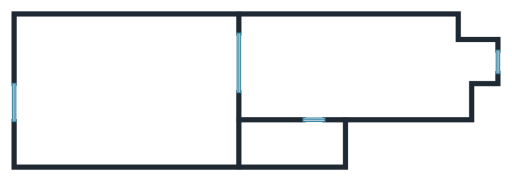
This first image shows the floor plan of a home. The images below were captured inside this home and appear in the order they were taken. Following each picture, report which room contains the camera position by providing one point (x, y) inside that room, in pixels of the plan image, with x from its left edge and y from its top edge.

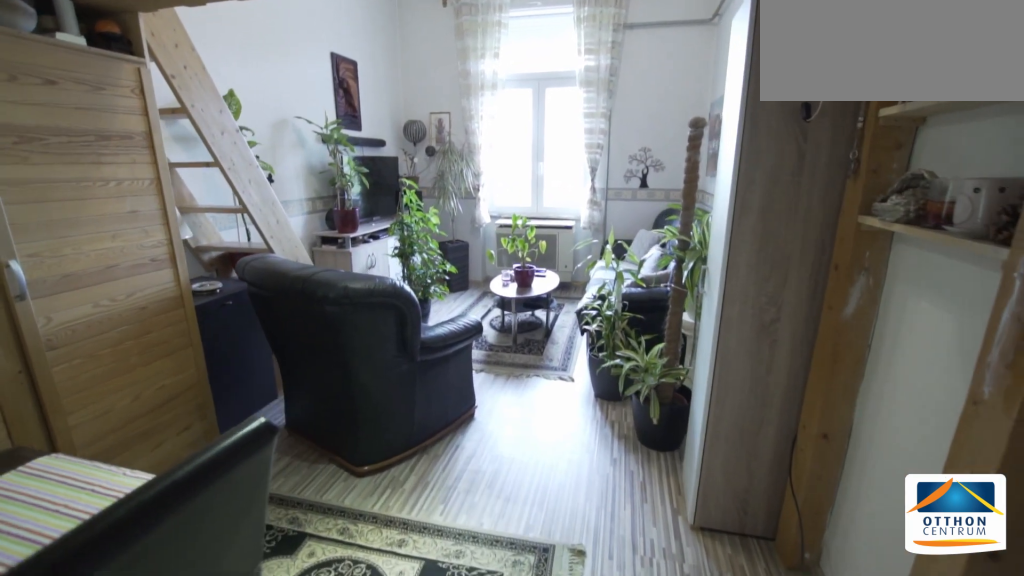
(119, 88)
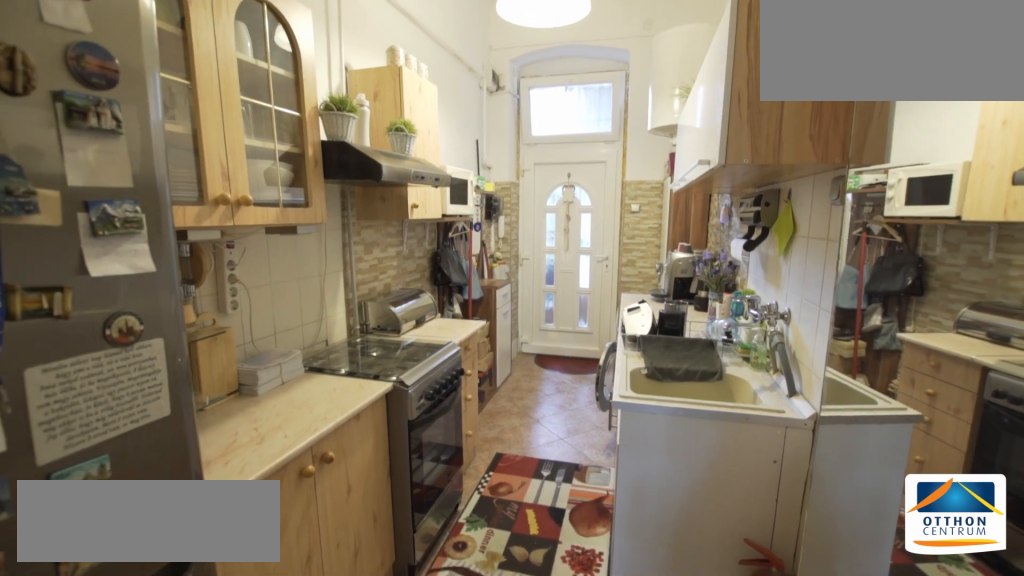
(338, 58)
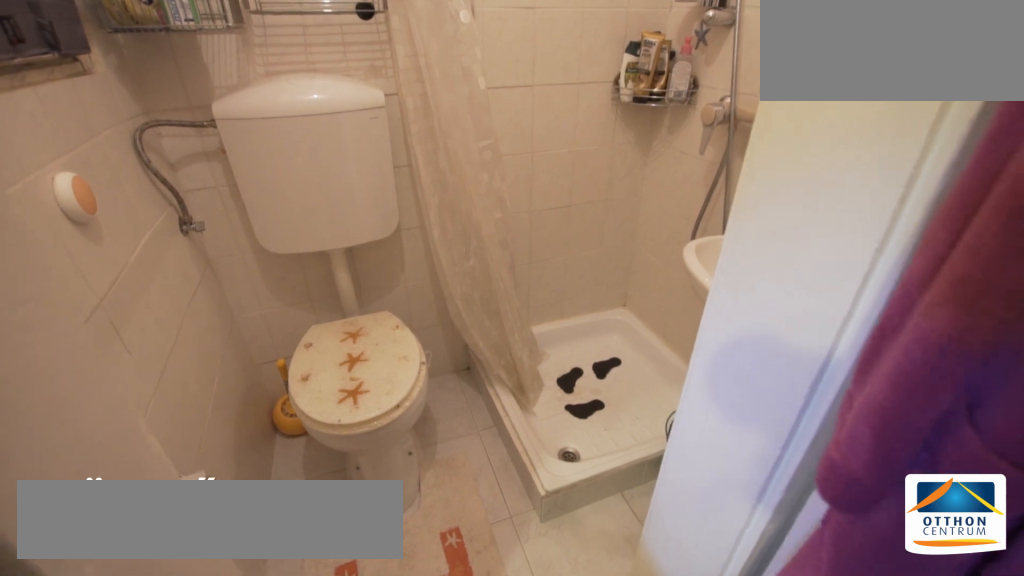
(281, 147)
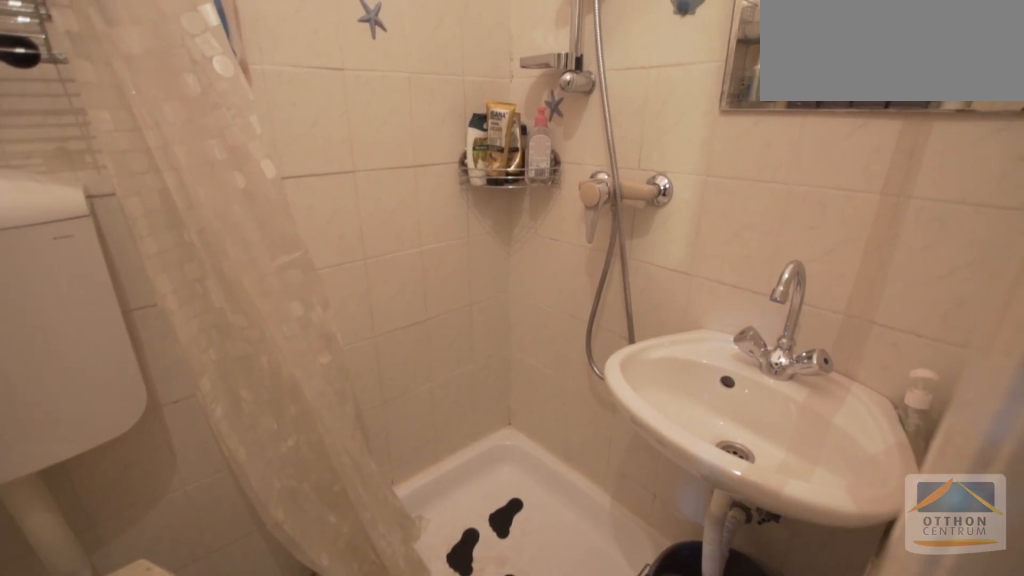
(281, 146)
